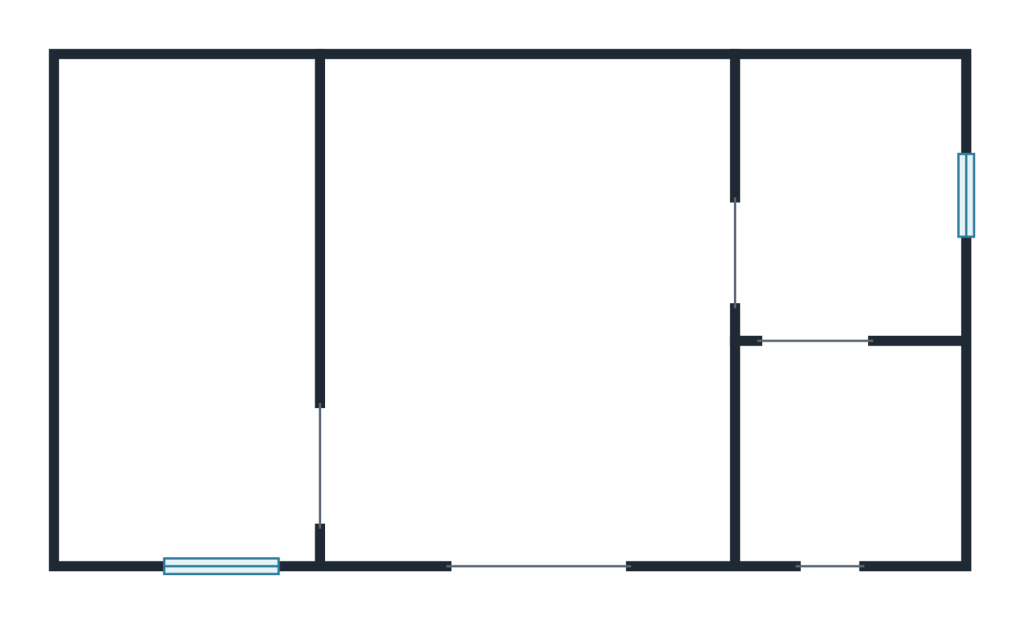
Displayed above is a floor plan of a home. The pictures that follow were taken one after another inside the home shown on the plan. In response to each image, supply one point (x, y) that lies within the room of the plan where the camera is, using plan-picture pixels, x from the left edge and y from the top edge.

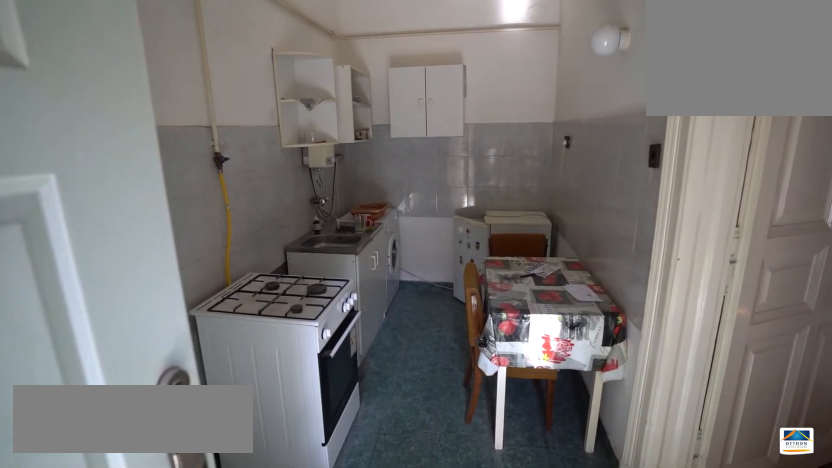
(178, 391)
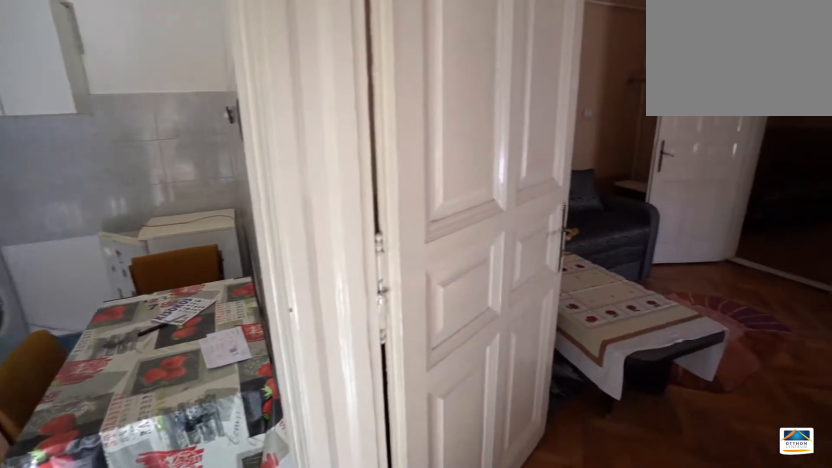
(179, 391)
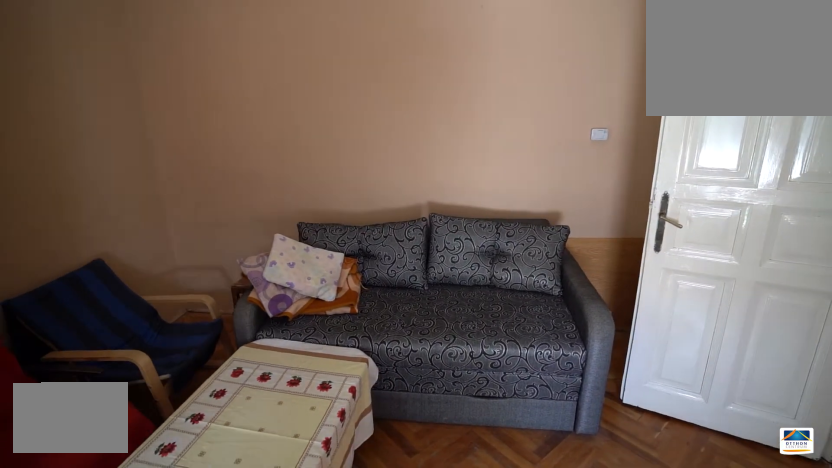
(525, 311)
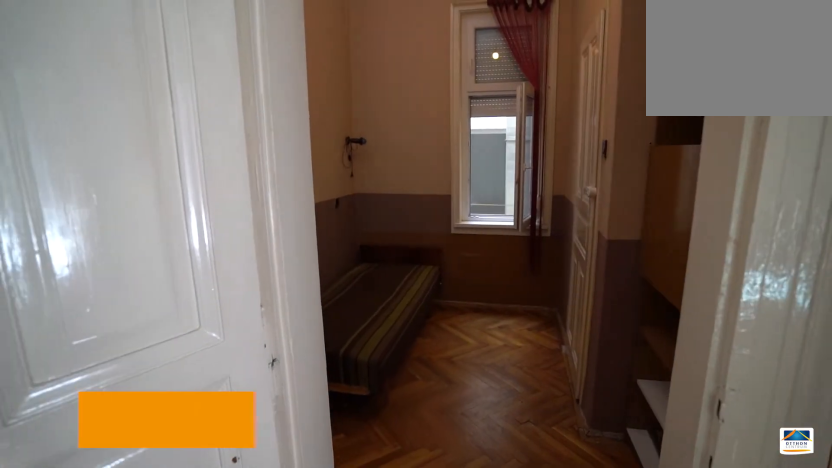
(846, 199)
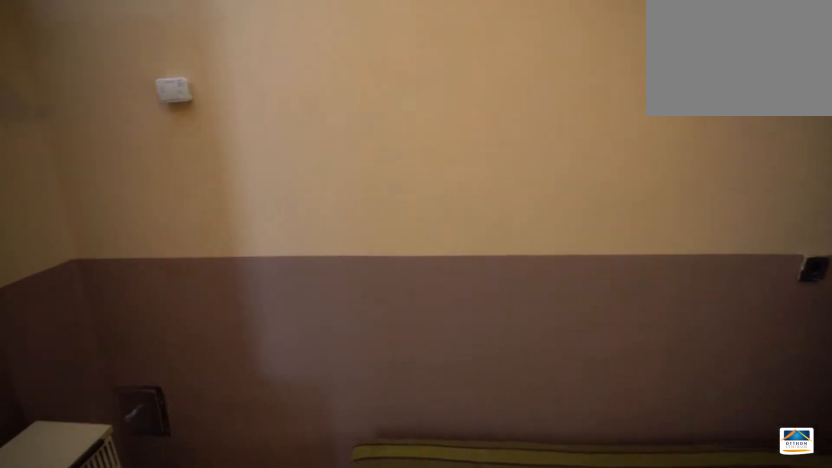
(846, 200)
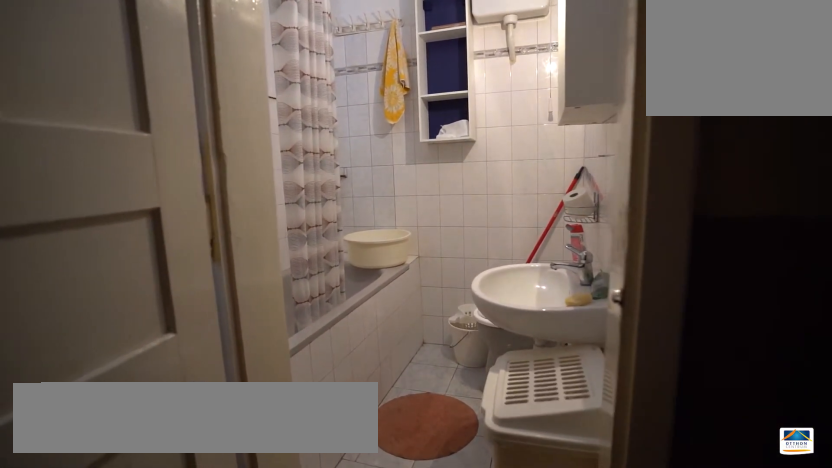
(846, 461)
